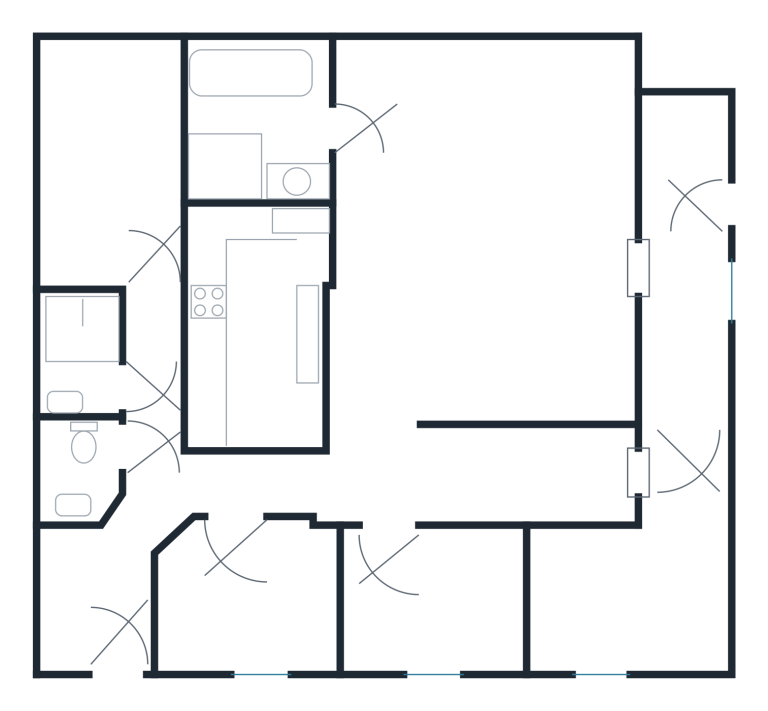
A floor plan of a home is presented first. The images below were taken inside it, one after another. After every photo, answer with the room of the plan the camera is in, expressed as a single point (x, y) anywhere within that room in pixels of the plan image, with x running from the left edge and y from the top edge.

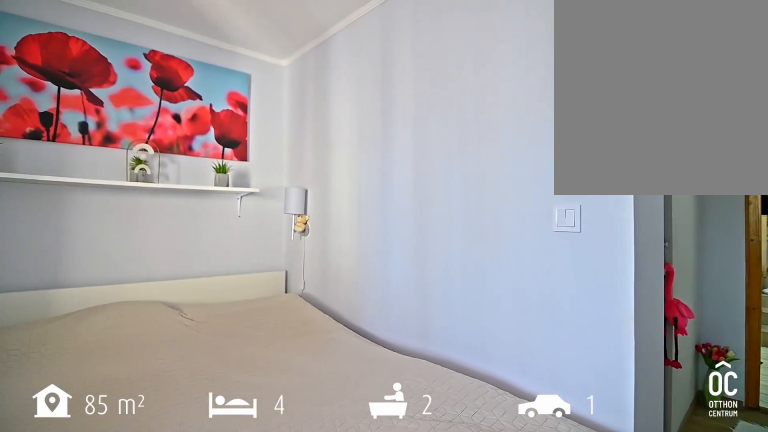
(629, 600)
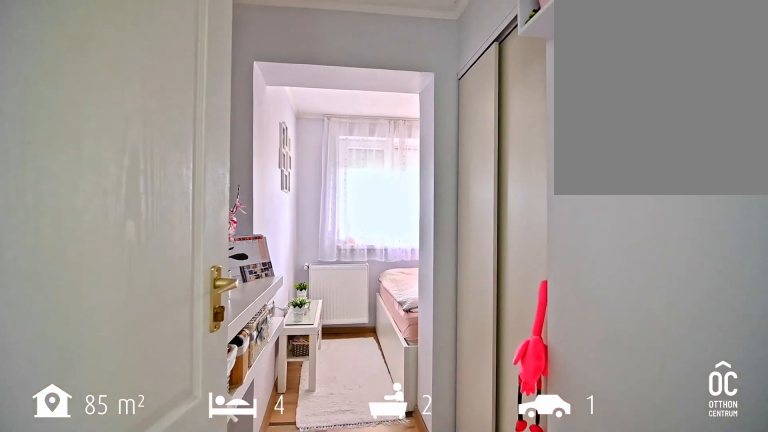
(691, 219)
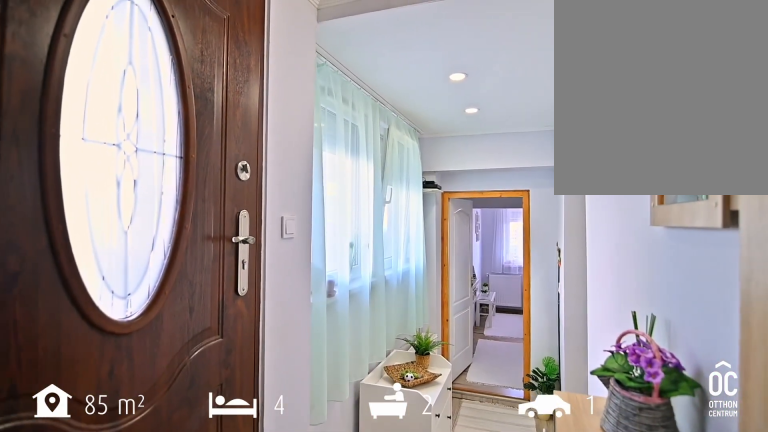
(691, 219)
